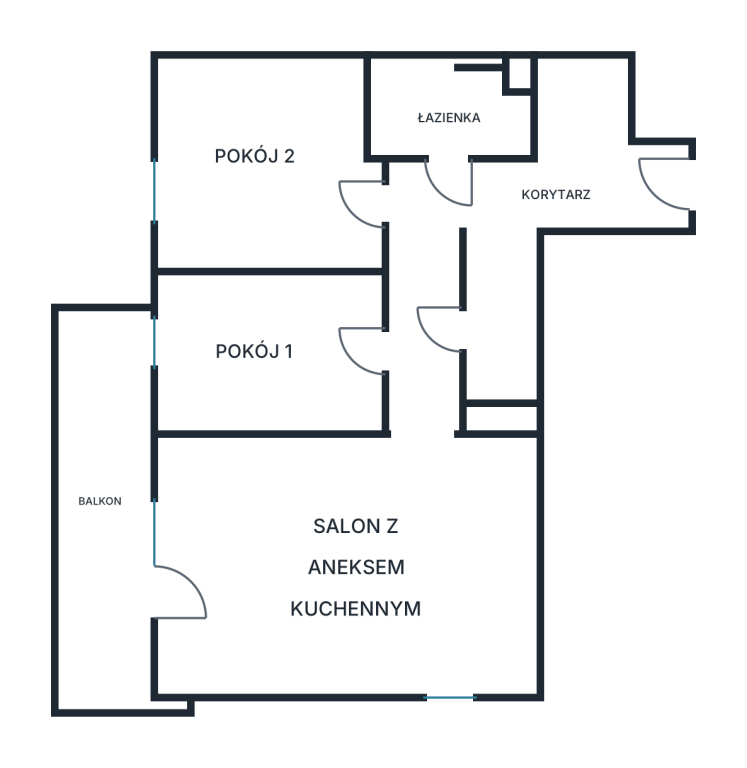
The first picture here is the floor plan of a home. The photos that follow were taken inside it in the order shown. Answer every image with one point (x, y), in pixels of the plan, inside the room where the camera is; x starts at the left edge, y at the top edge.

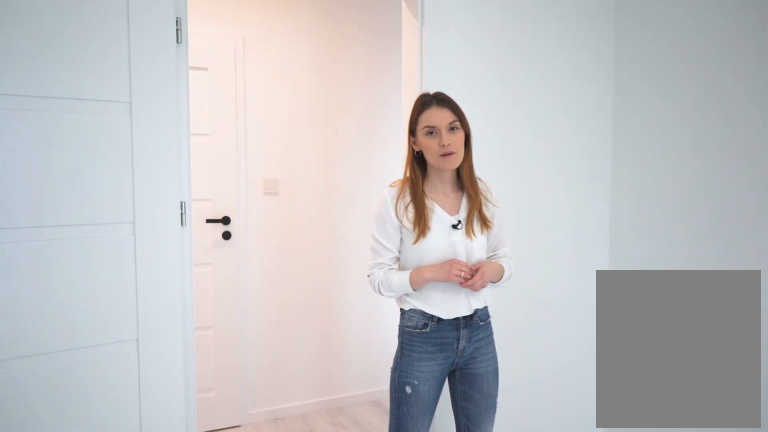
(265, 353)
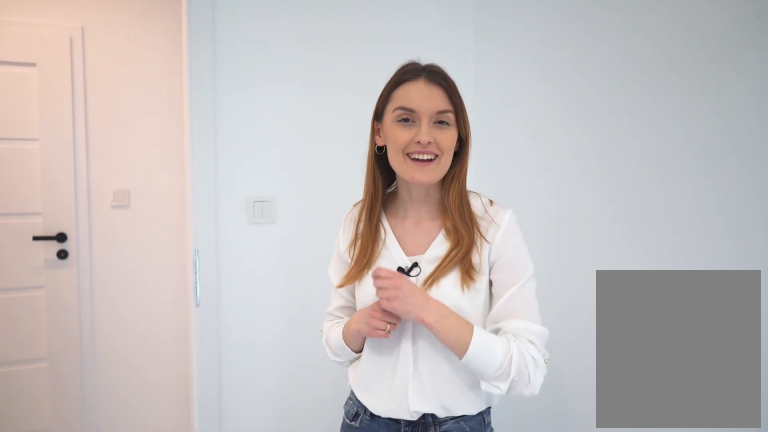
(265, 354)
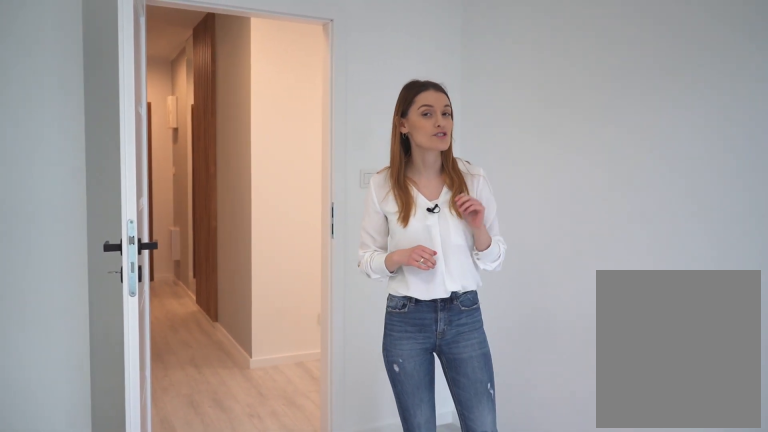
(262, 166)
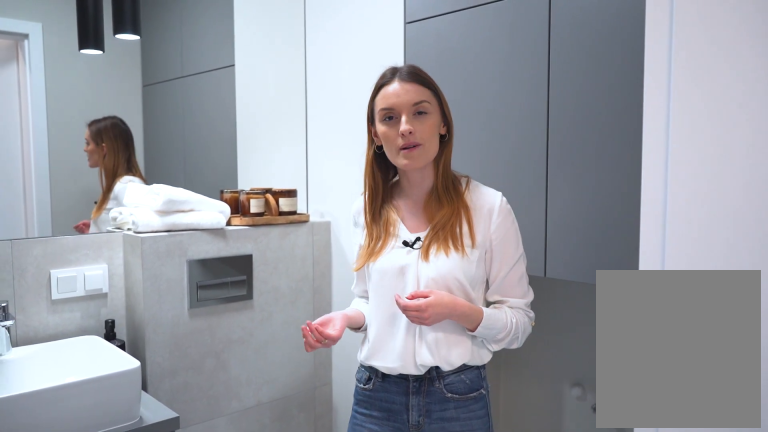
(445, 114)
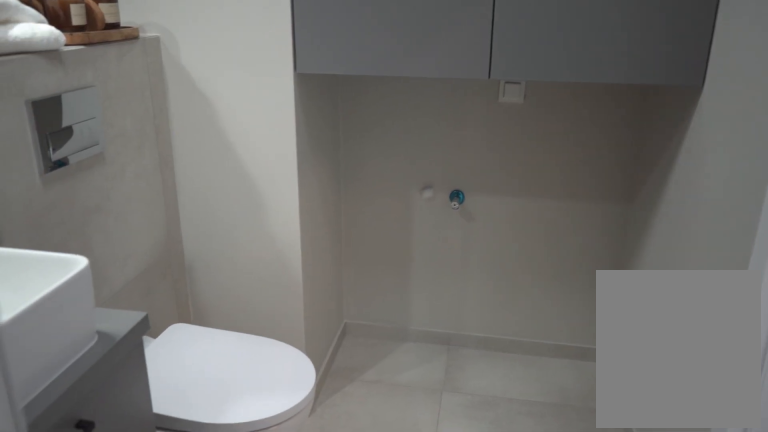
(446, 114)
